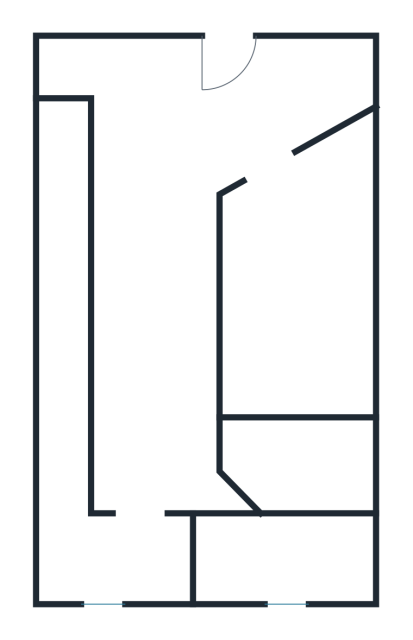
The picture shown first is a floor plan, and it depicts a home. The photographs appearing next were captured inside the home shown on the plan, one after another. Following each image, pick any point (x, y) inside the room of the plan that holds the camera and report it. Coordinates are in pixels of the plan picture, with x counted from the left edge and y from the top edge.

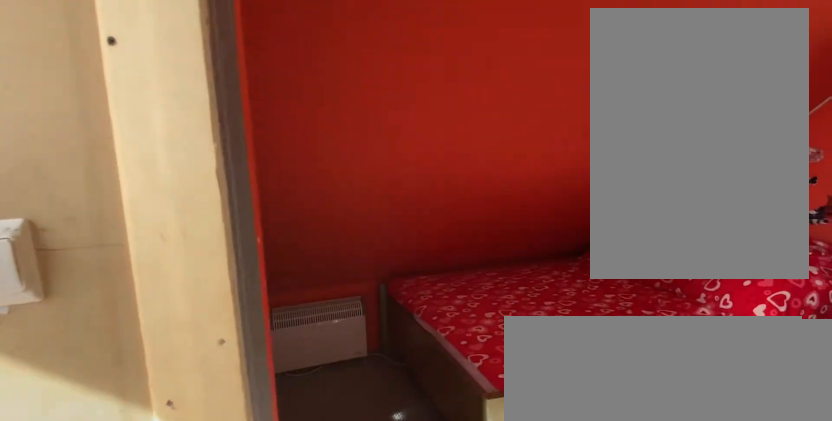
(296, 284)
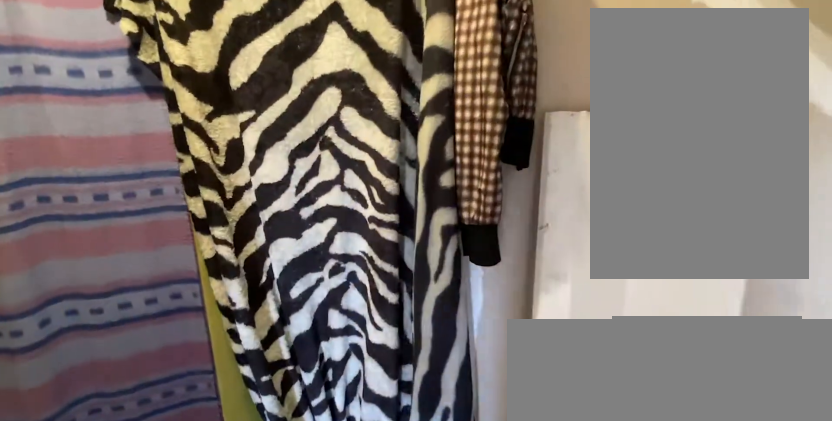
(155, 335)
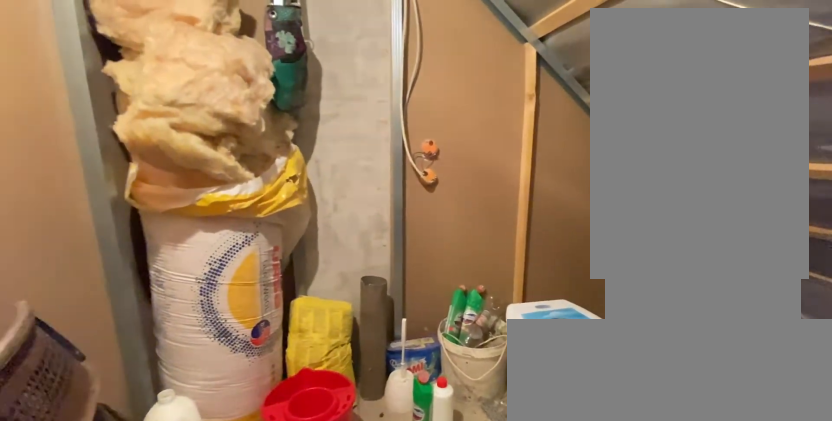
(300, 468)
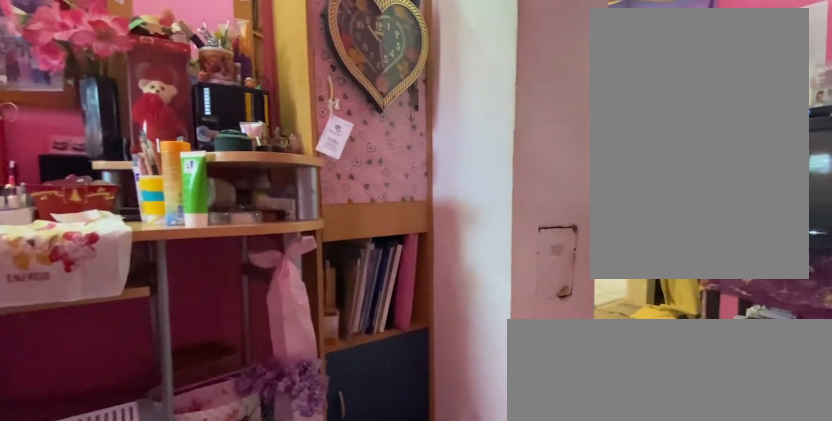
(279, 563)
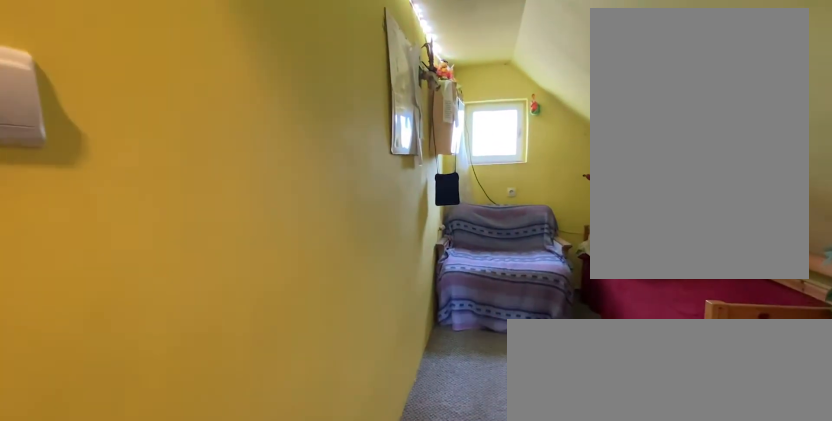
(109, 563)
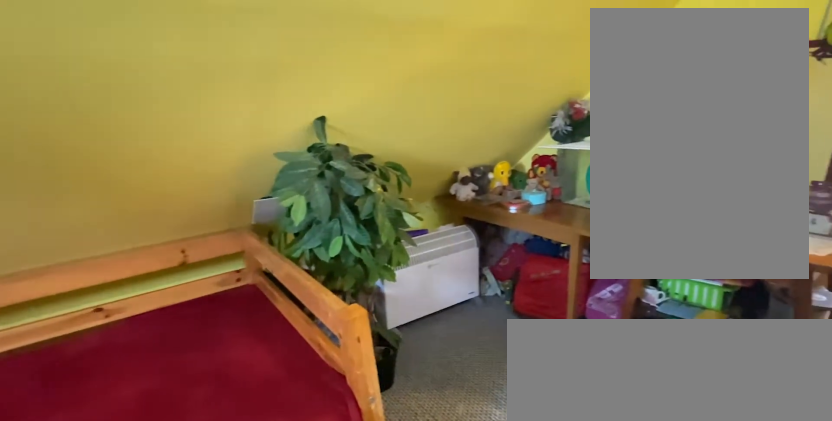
(108, 563)
